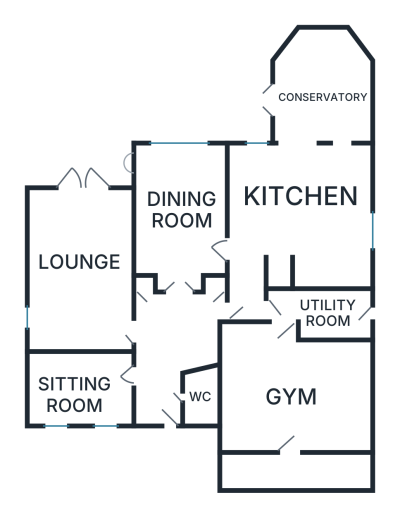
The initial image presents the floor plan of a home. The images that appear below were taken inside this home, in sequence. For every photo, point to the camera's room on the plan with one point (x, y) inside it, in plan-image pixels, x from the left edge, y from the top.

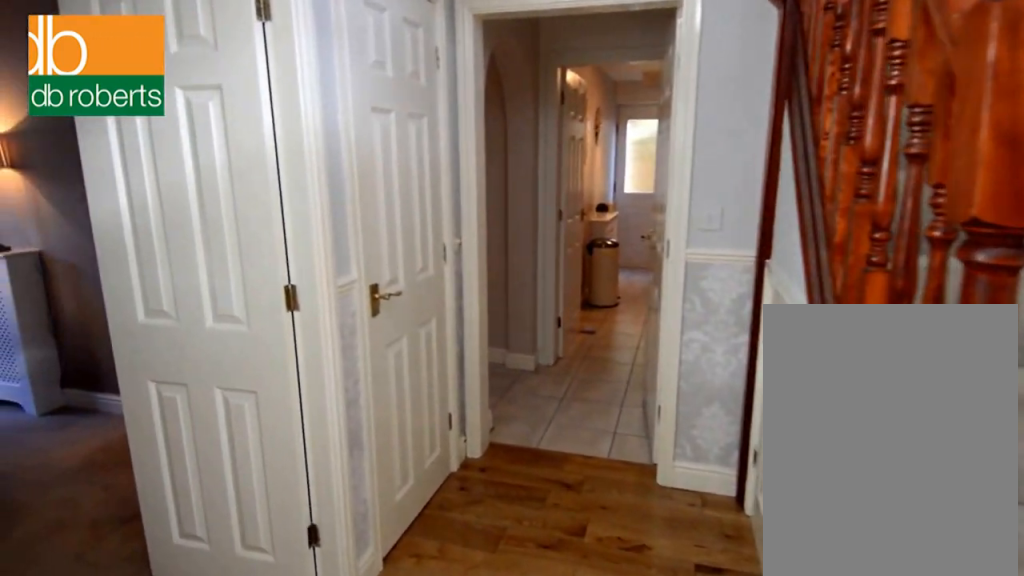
(177, 354)
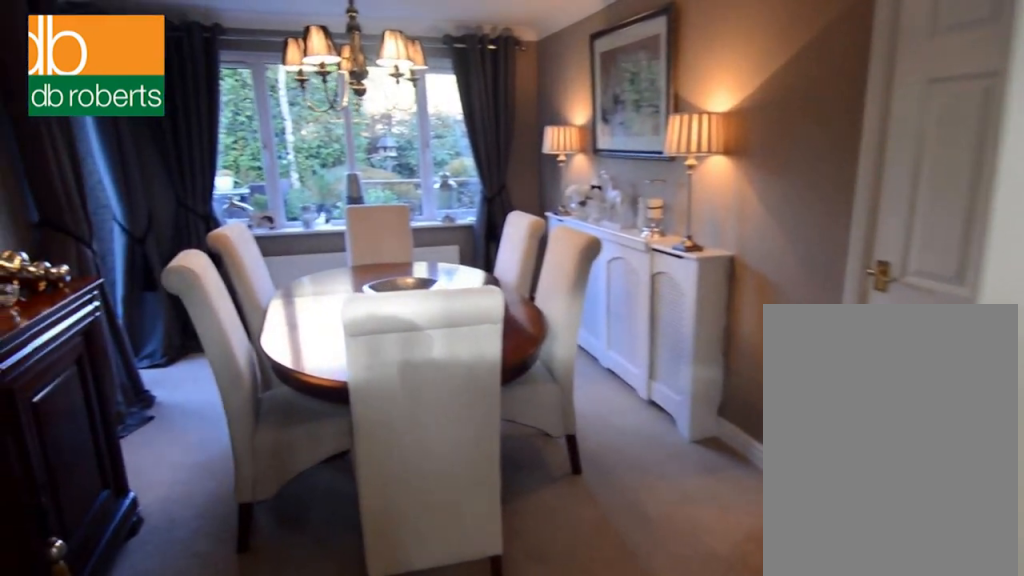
(180, 212)
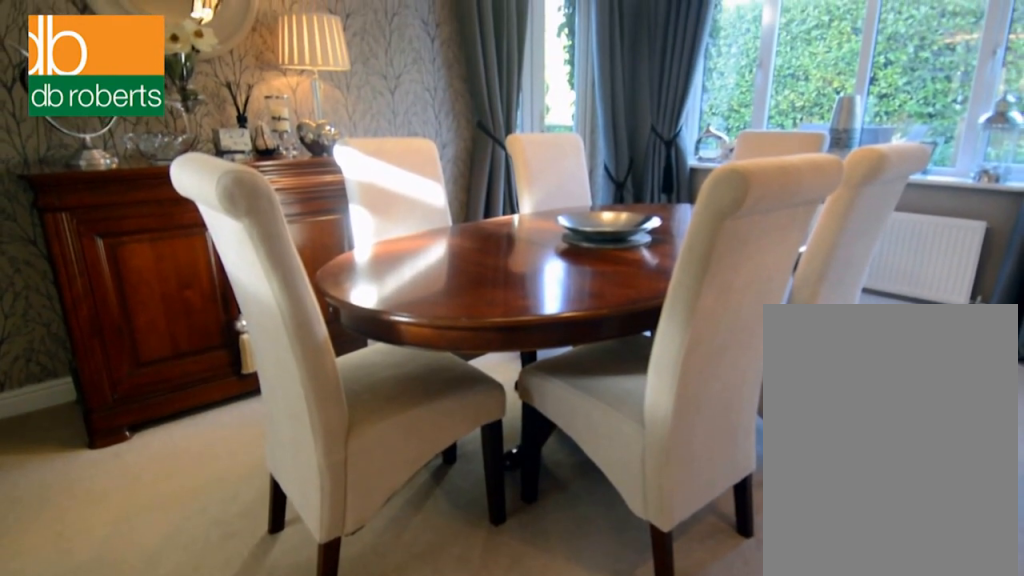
(180, 212)
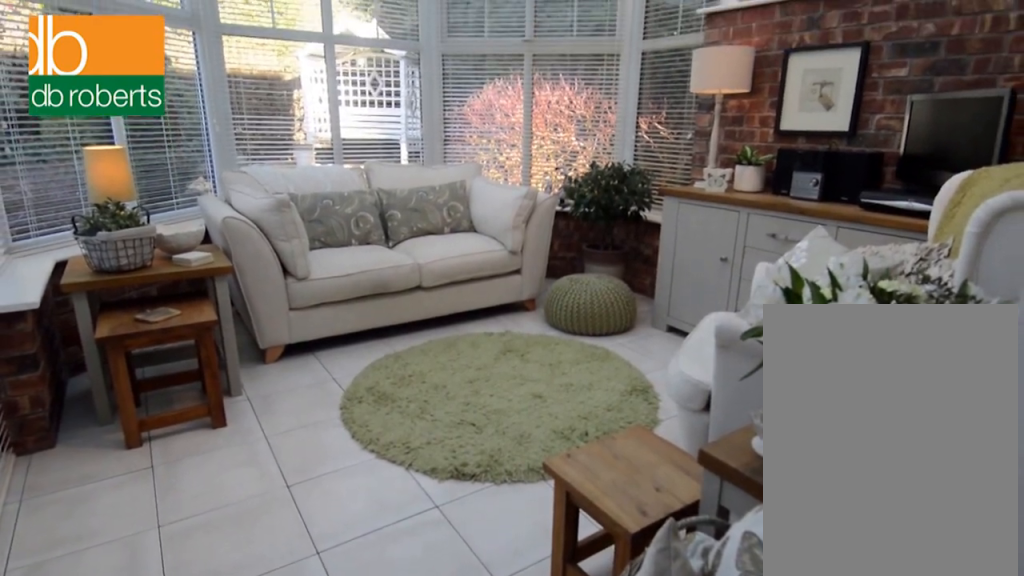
(321, 87)
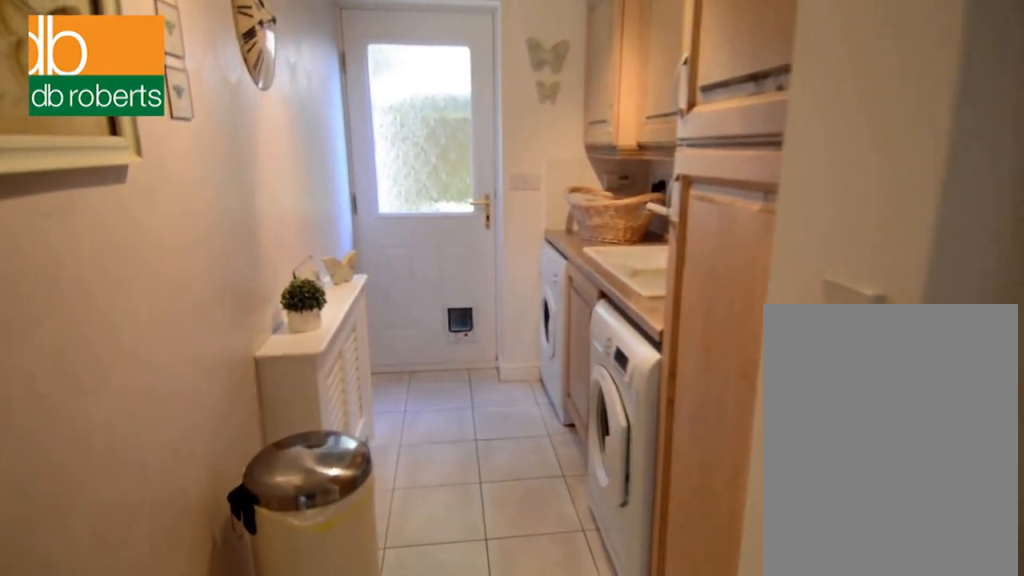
(323, 312)
